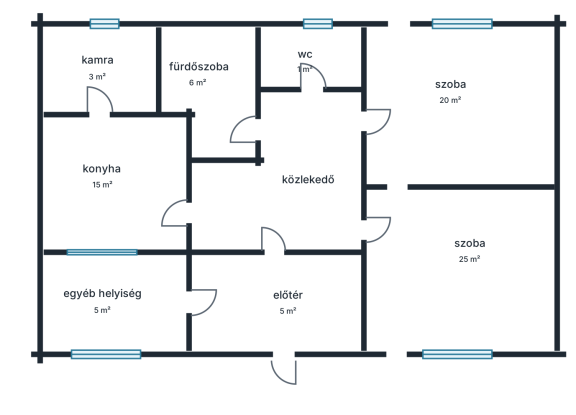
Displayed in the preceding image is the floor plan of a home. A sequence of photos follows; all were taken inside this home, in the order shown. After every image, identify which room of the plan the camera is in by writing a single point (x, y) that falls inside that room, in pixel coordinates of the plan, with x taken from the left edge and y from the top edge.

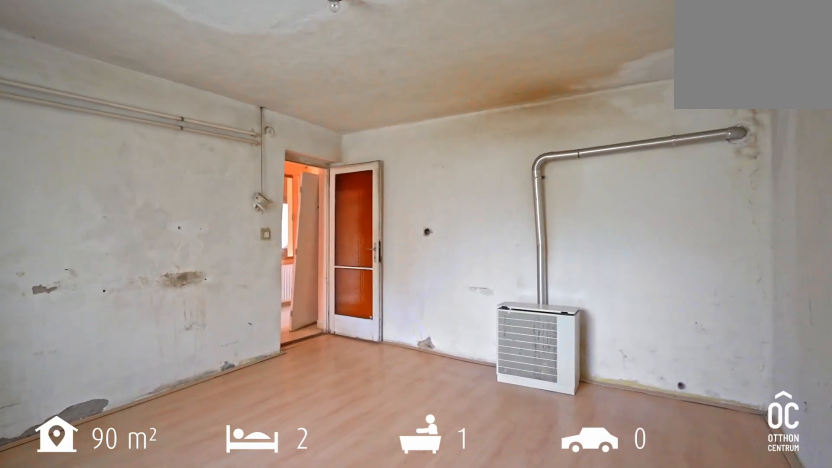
(457, 104)
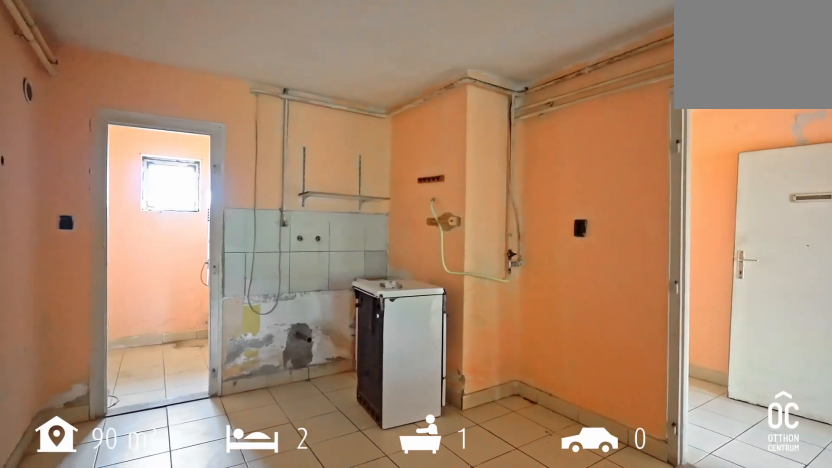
(118, 191)
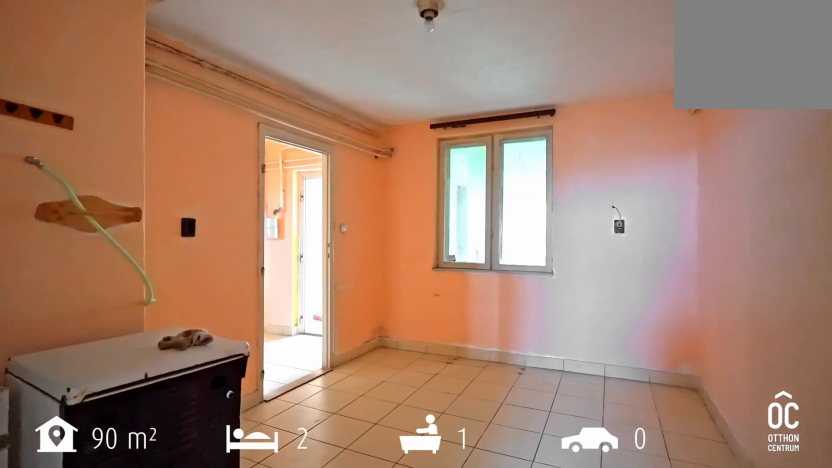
(118, 191)
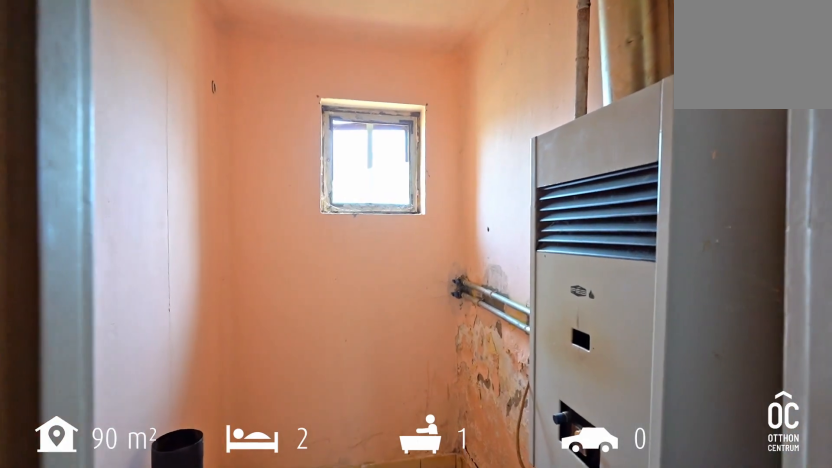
(106, 74)
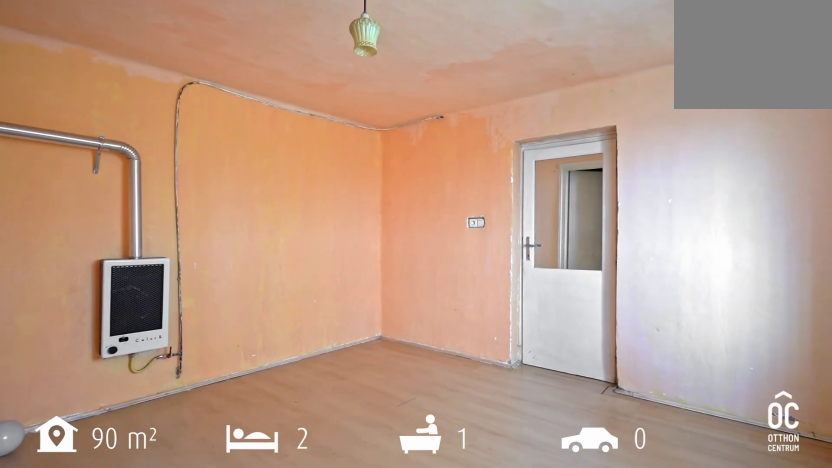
(473, 266)
